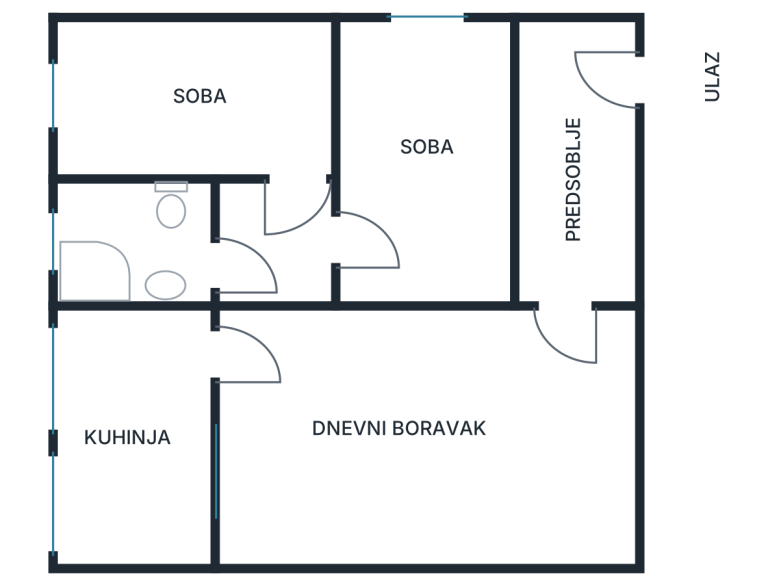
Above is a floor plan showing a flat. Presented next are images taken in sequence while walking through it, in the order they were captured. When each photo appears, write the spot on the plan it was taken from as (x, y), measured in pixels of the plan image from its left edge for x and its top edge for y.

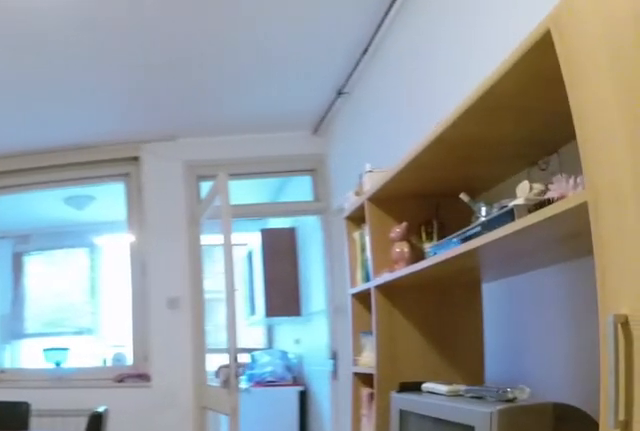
(620, 417)
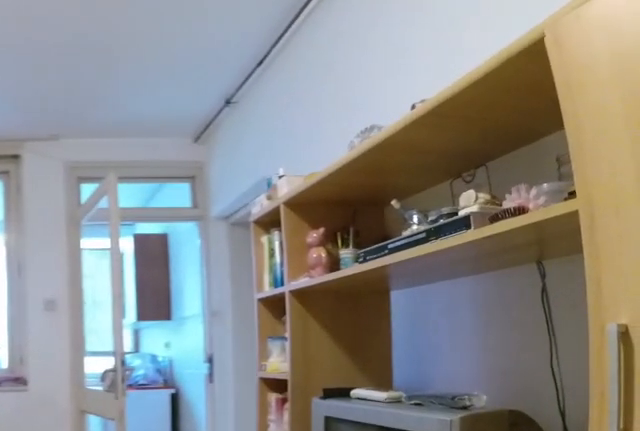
(624, 428)
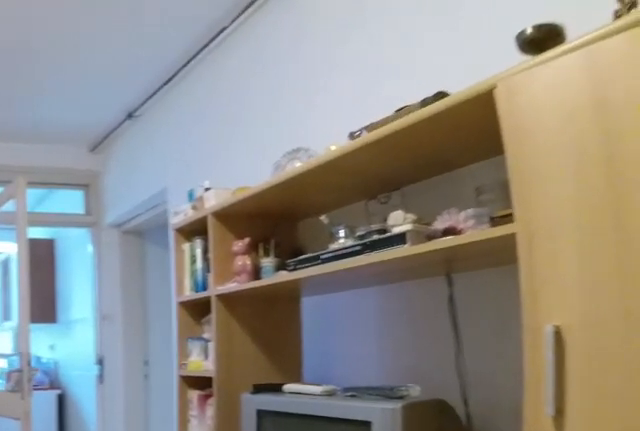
(626, 440)
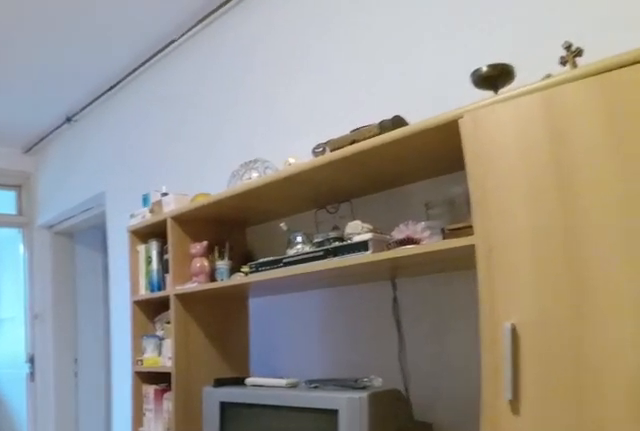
(628, 451)
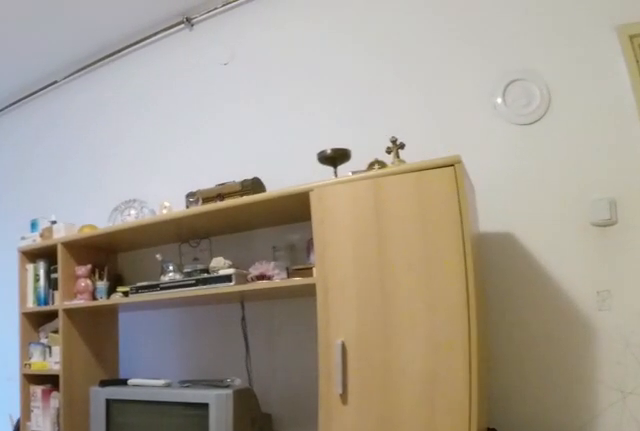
(631, 482)
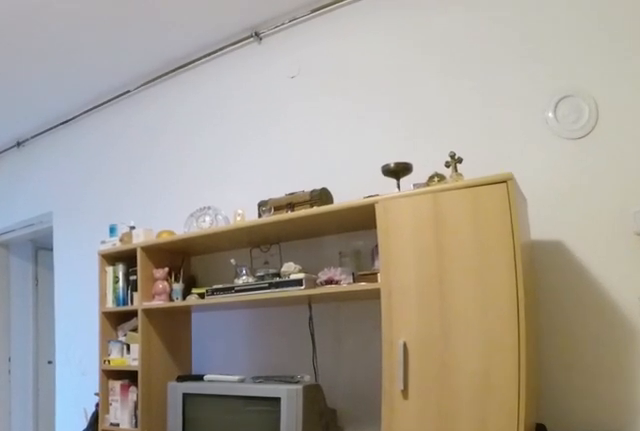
(593, 523)
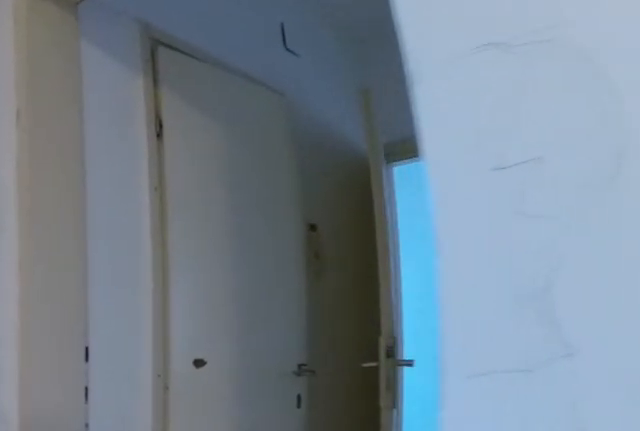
(319, 400)
